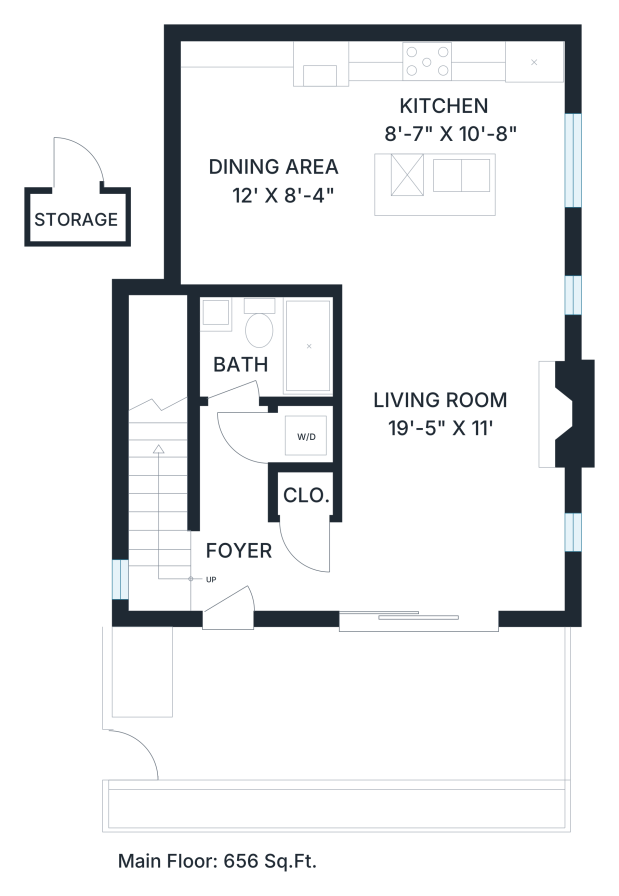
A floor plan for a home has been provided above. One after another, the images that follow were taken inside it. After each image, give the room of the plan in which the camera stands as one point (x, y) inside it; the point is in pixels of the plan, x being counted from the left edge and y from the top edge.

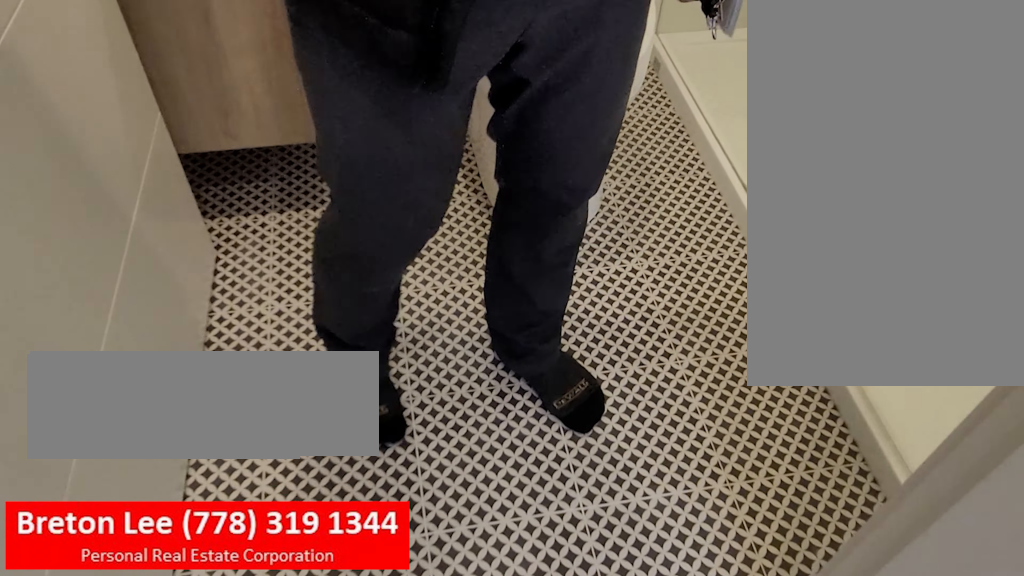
(242, 368)
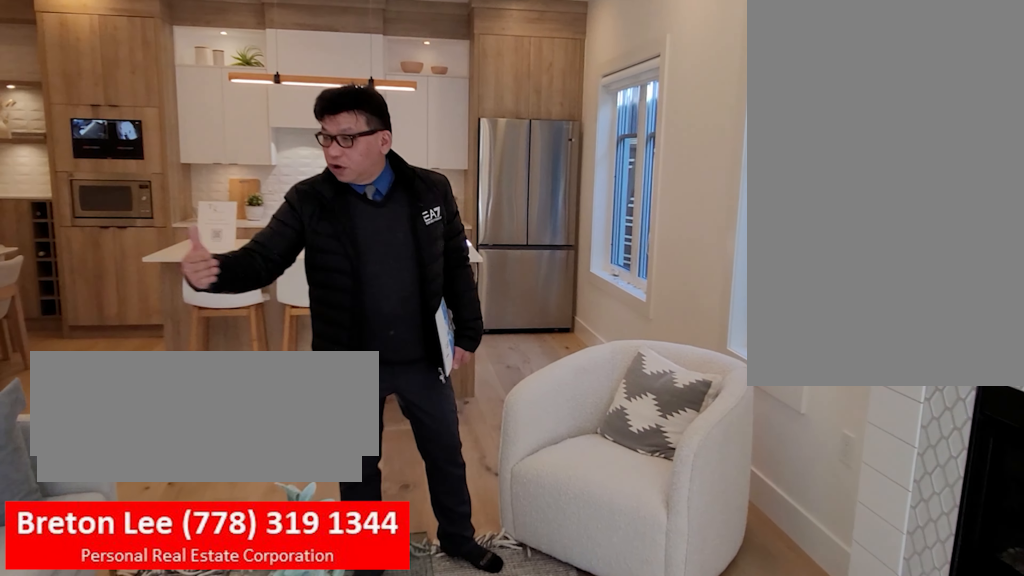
(436, 484)
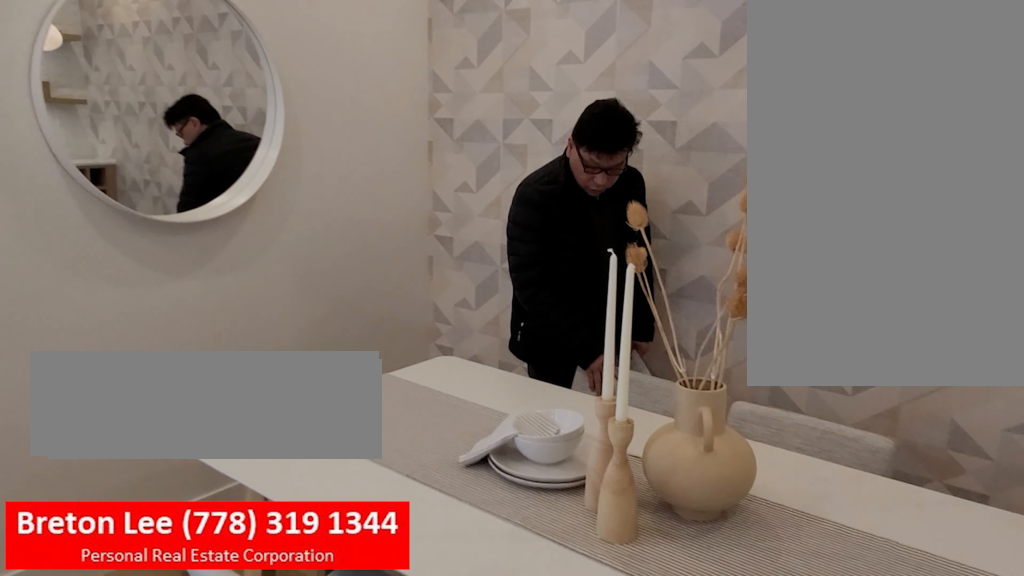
(270, 244)
